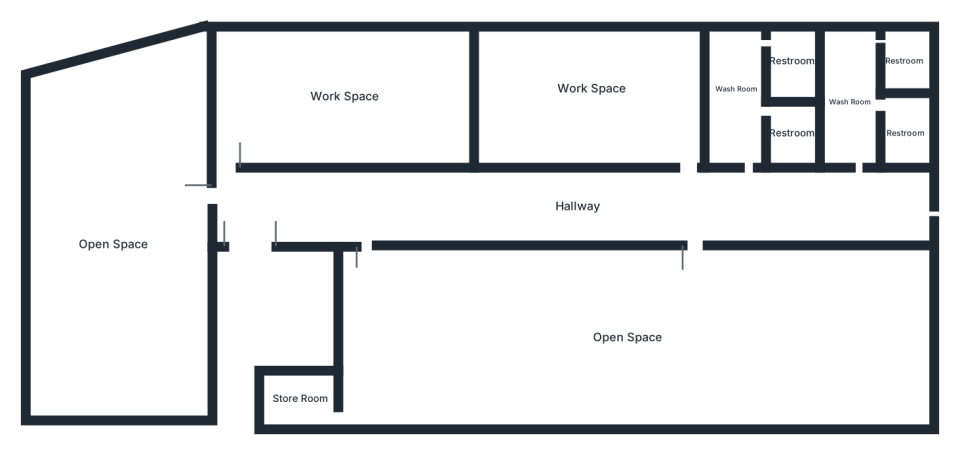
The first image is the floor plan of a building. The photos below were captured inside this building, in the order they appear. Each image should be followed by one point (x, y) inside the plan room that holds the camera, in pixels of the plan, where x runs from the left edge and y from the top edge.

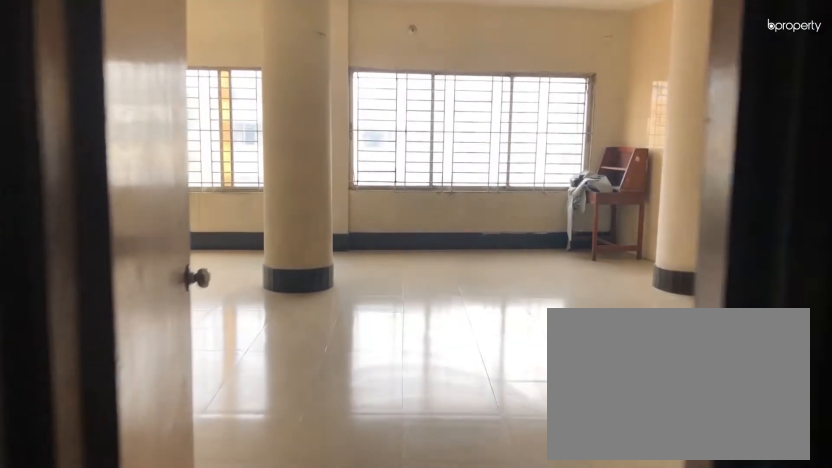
(255, 210)
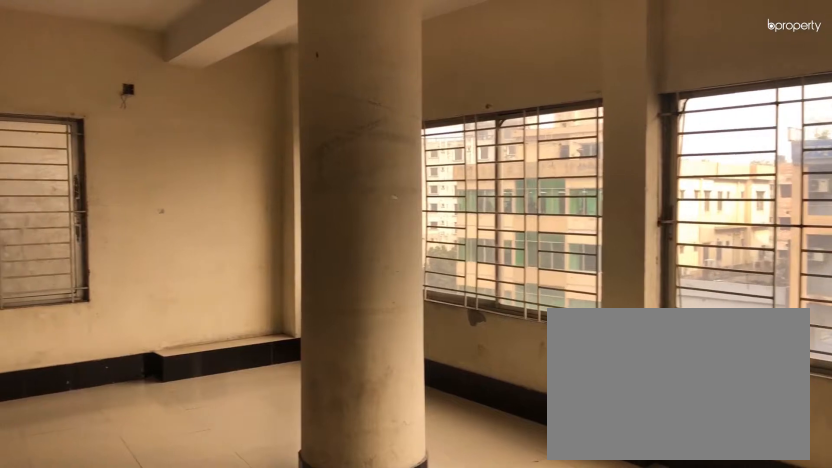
(110, 245)
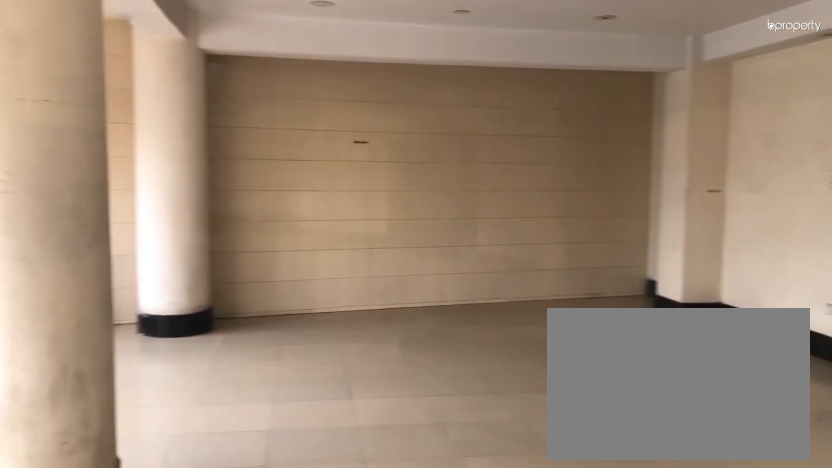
(110, 245)
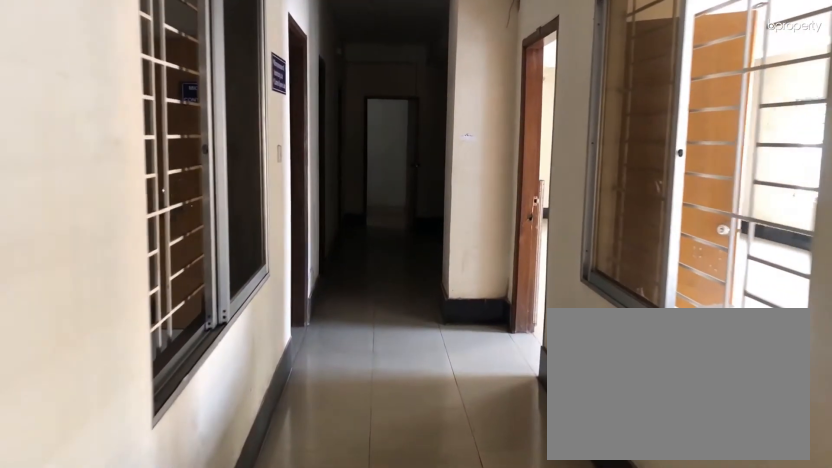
(580, 211)
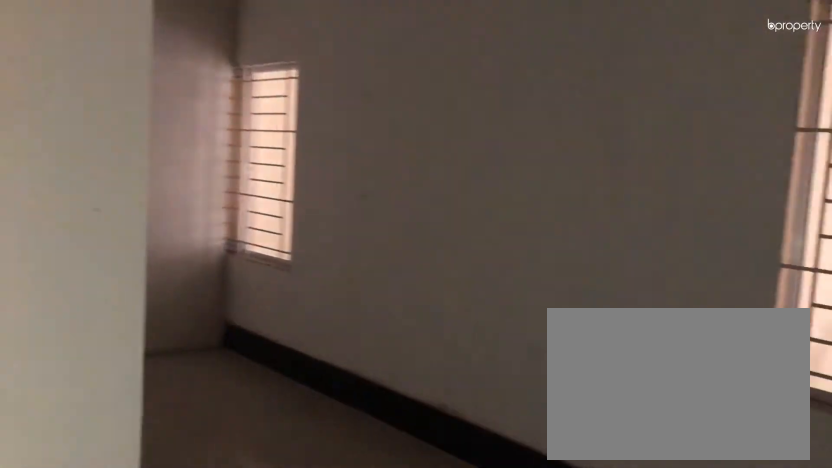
(336, 96)
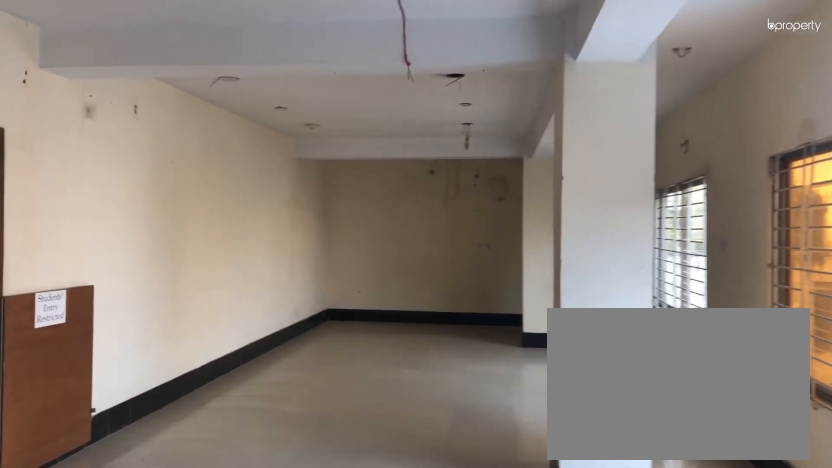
(626, 340)
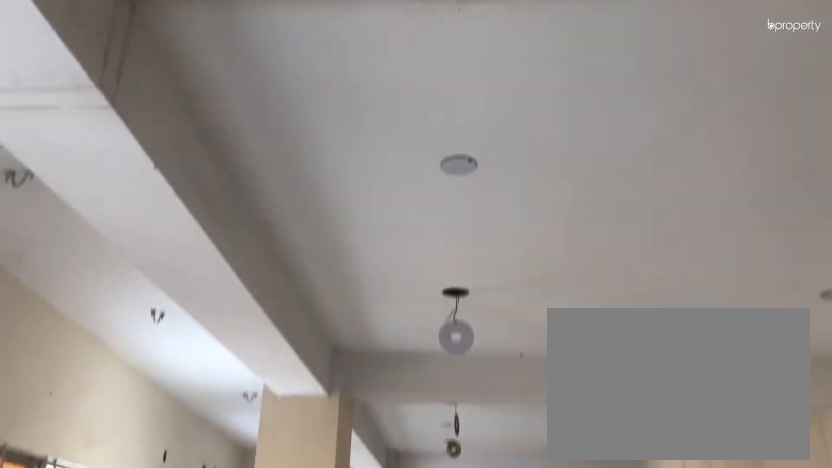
(626, 339)
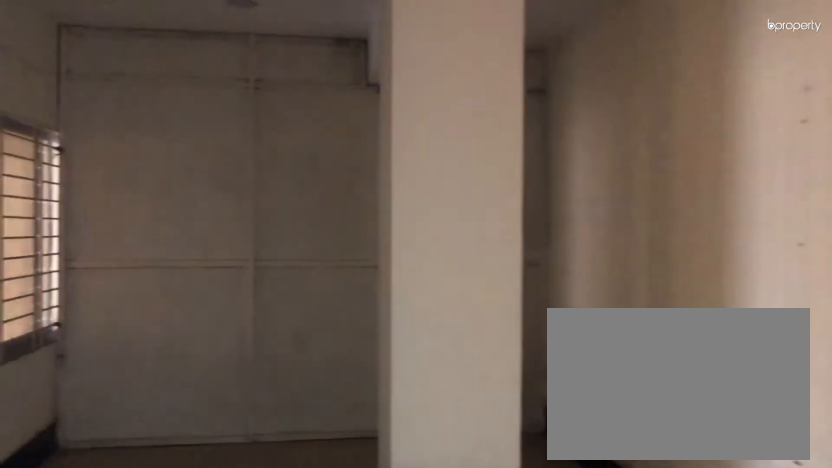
(587, 88)
